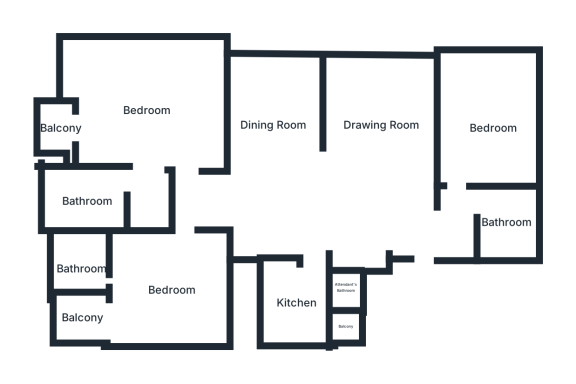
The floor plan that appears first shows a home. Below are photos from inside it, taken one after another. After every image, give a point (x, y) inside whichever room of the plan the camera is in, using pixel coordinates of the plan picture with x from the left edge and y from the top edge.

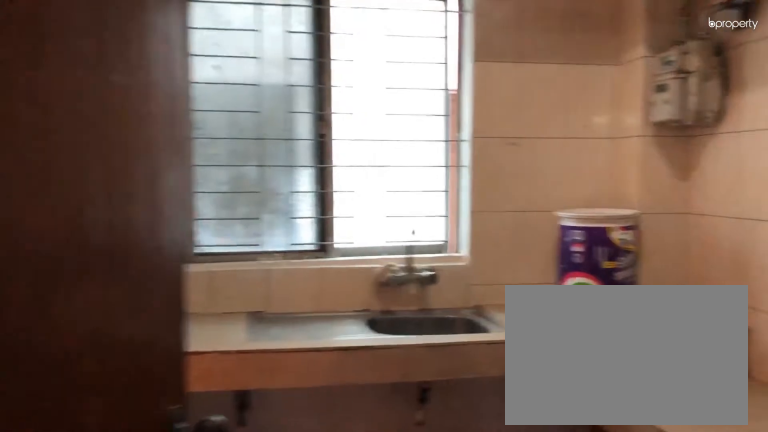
(300, 300)
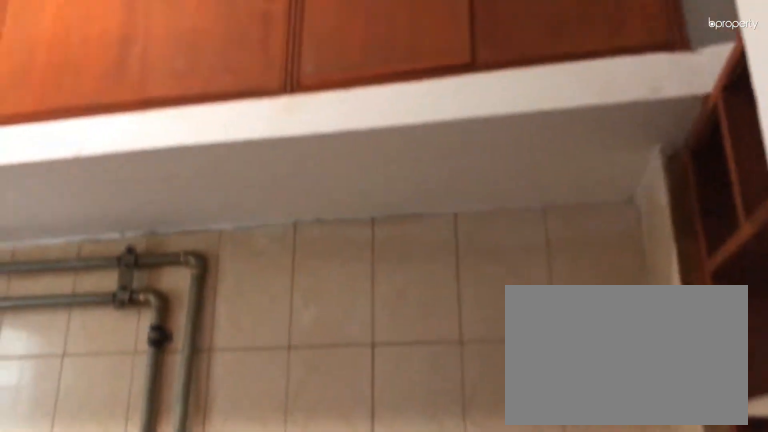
(299, 301)
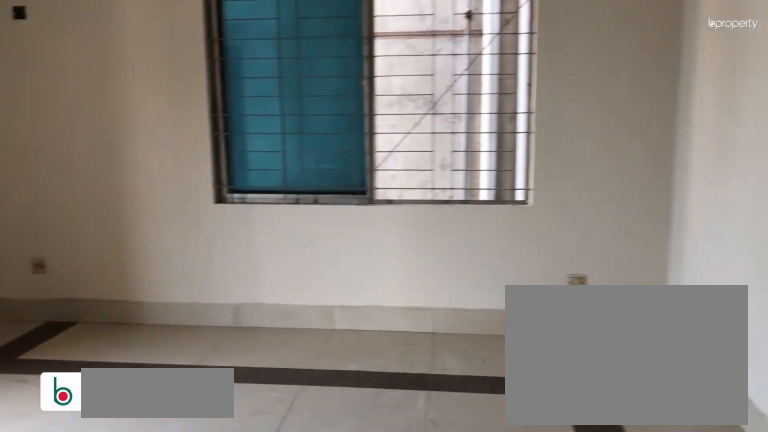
(147, 107)
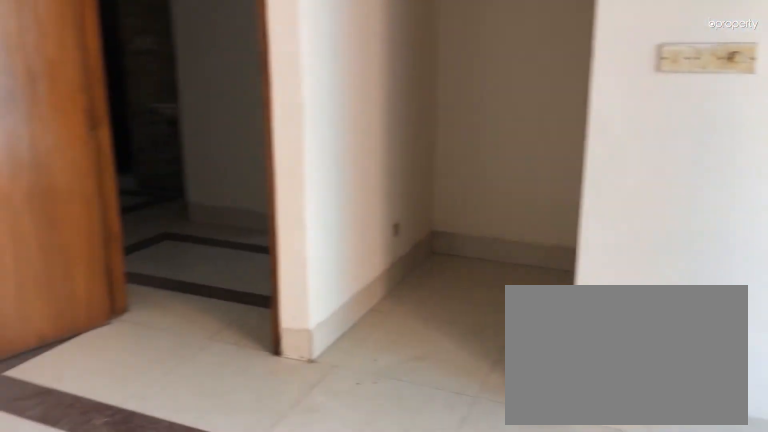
(147, 107)
